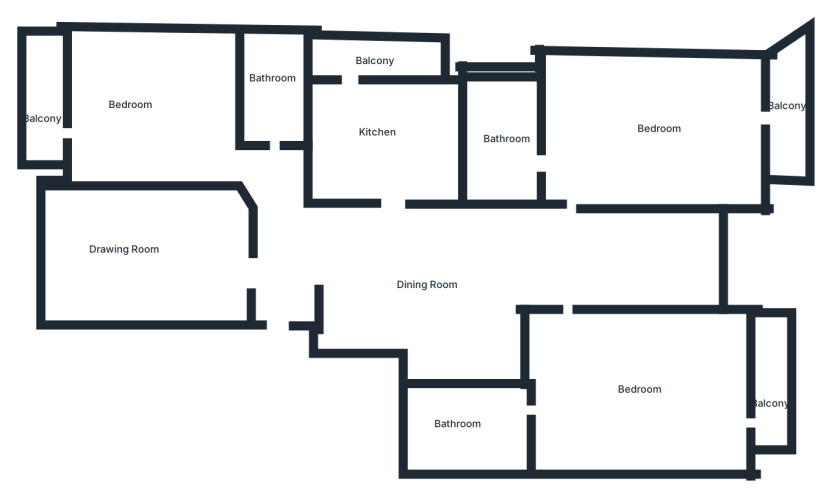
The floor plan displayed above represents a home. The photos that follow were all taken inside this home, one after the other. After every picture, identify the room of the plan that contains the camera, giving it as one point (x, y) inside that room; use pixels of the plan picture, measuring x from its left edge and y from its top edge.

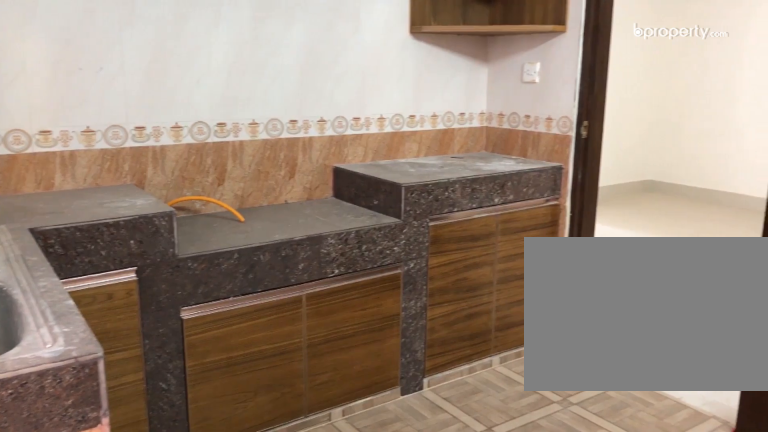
(391, 140)
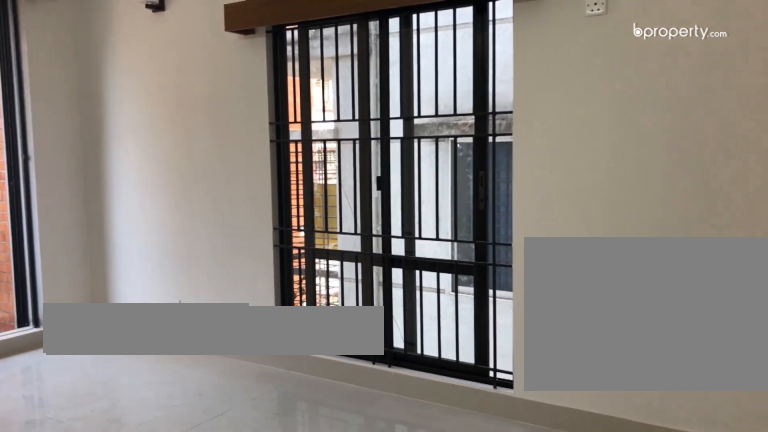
(645, 386)
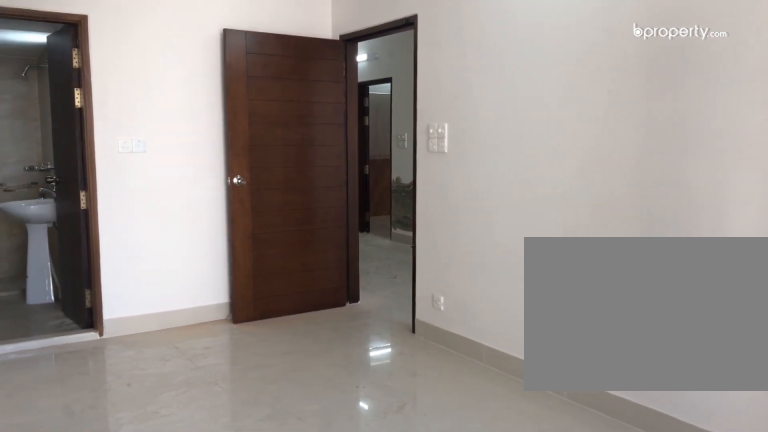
(635, 386)
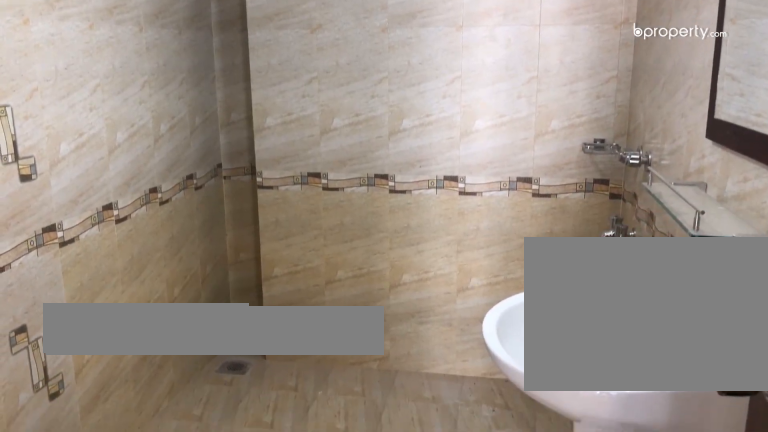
(469, 428)
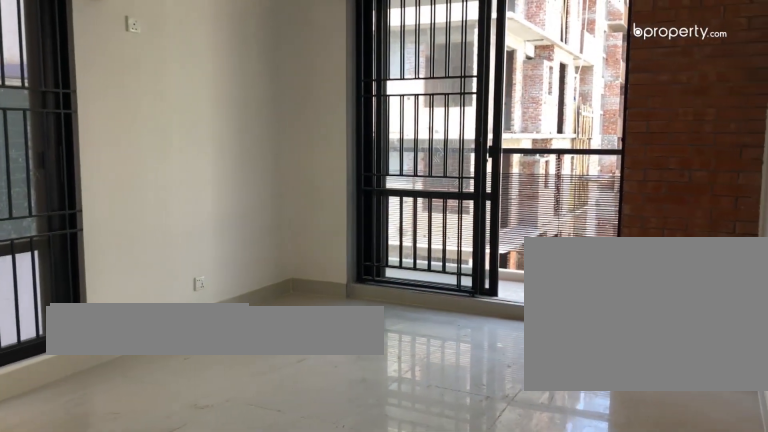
(645, 129)
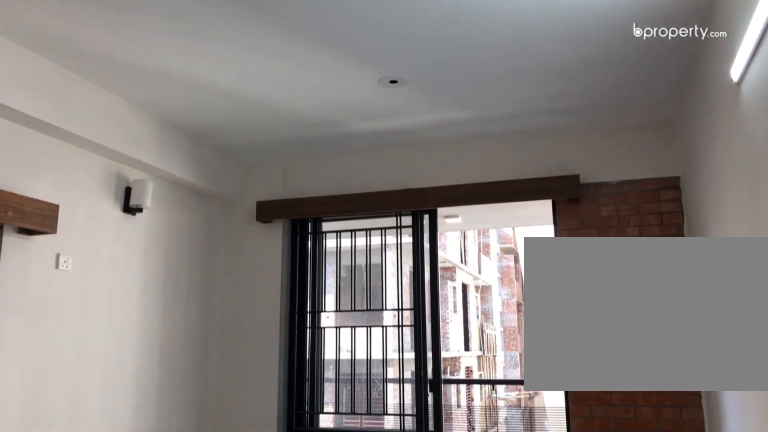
(637, 130)
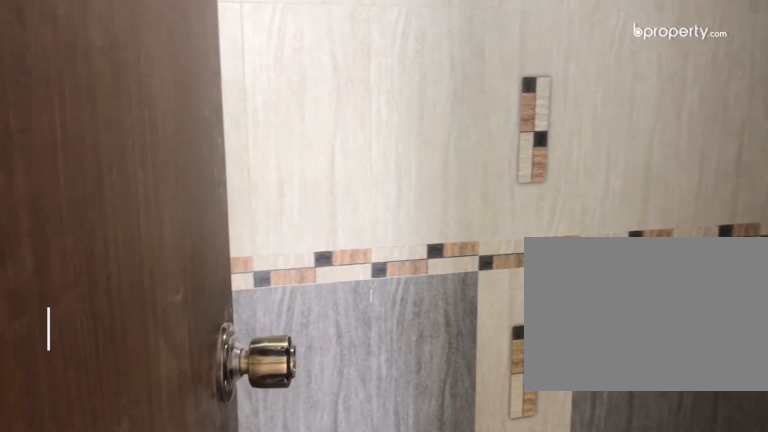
(505, 152)
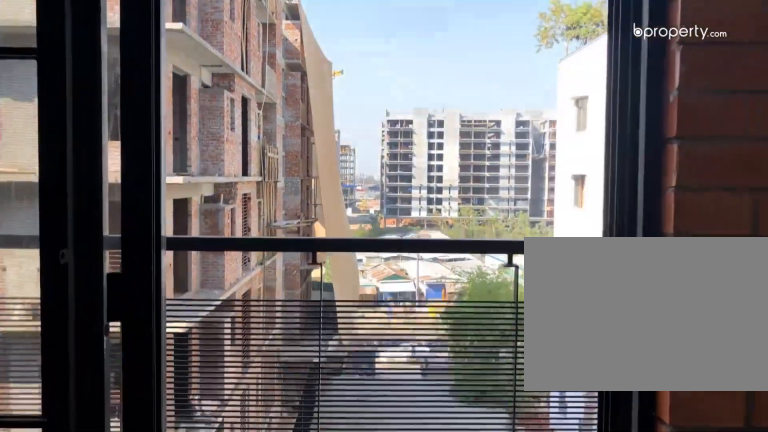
(786, 120)
